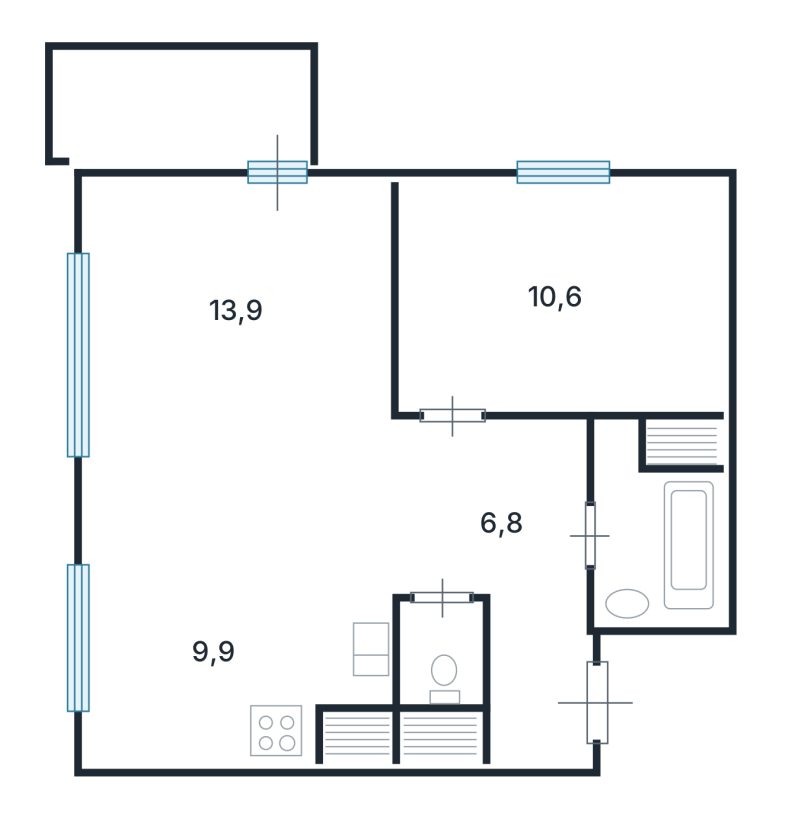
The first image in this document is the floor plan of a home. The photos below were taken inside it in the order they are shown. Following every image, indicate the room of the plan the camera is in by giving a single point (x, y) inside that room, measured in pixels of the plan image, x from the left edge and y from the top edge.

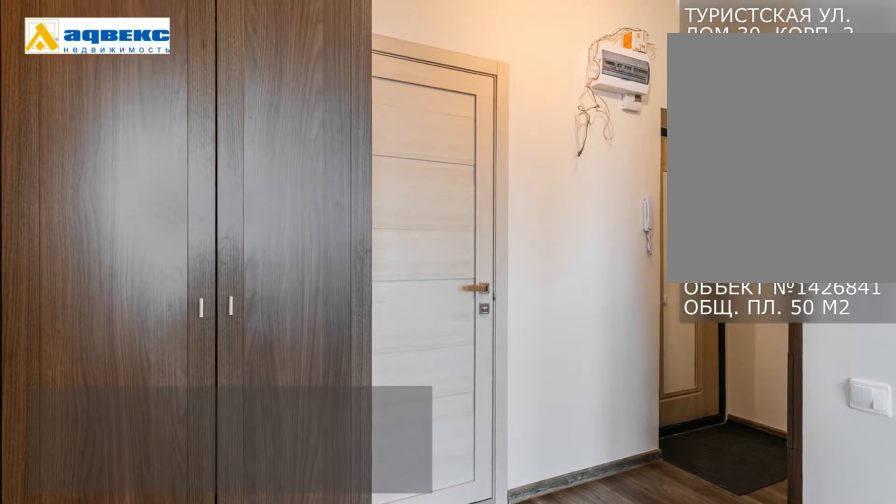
(505, 511)
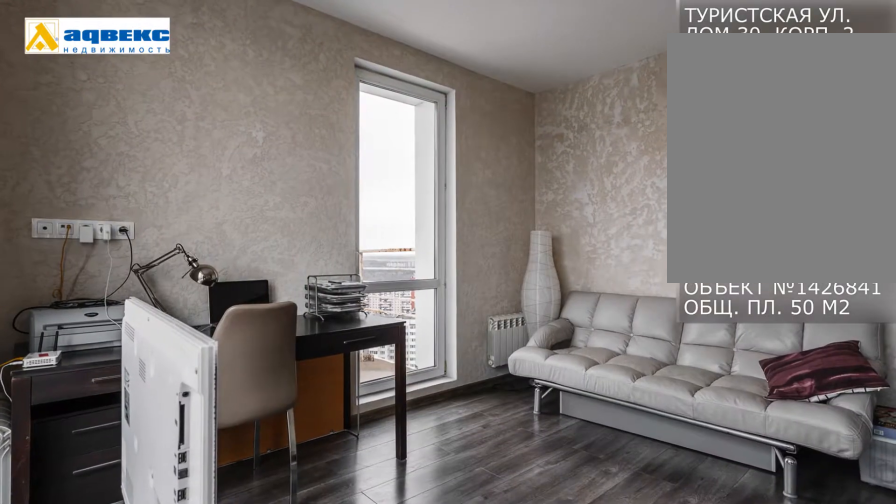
(246, 320)
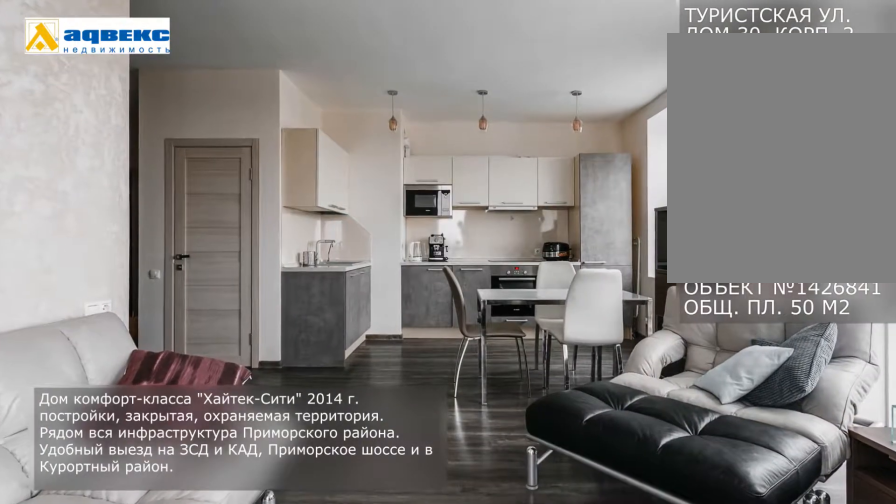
(246, 320)
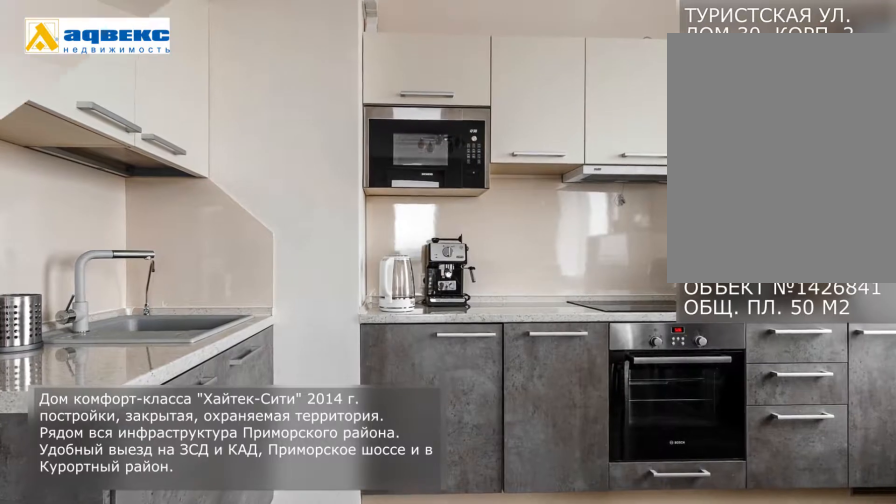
(212, 645)
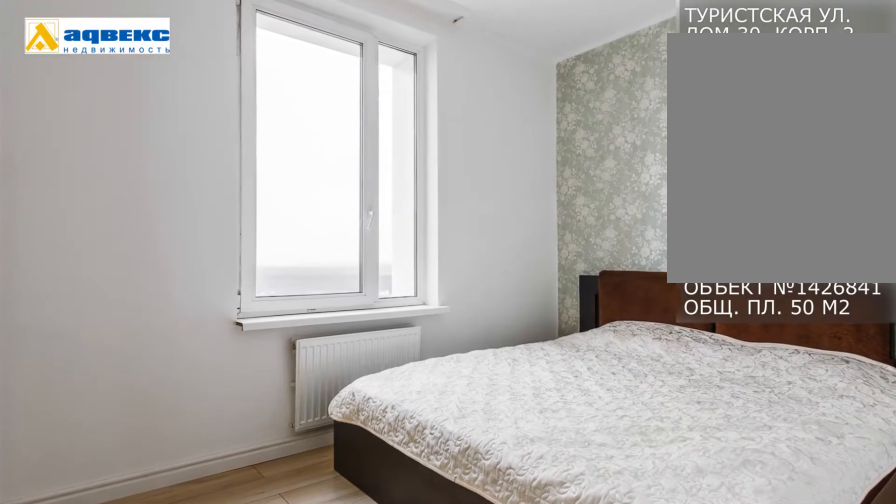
(562, 295)
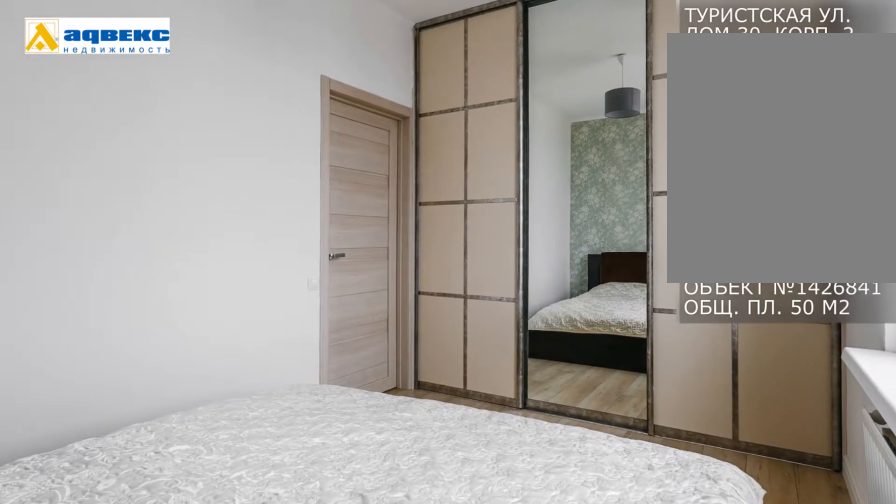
(562, 295)
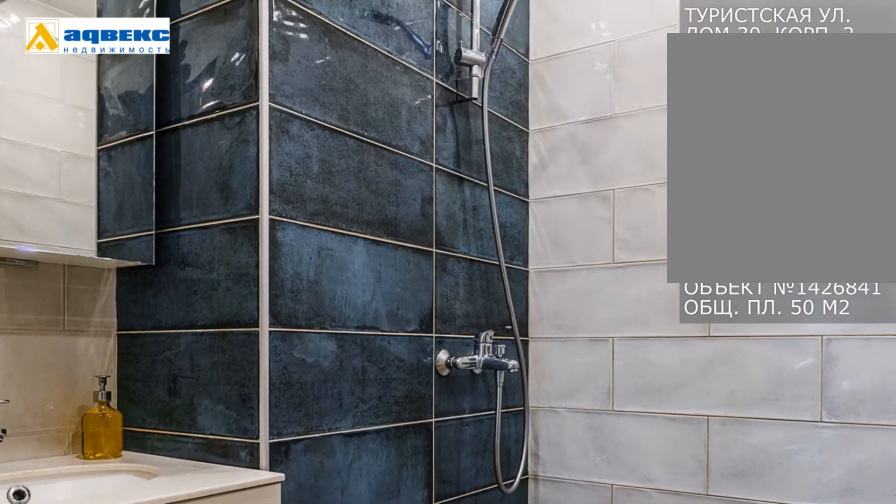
(664, 523)
